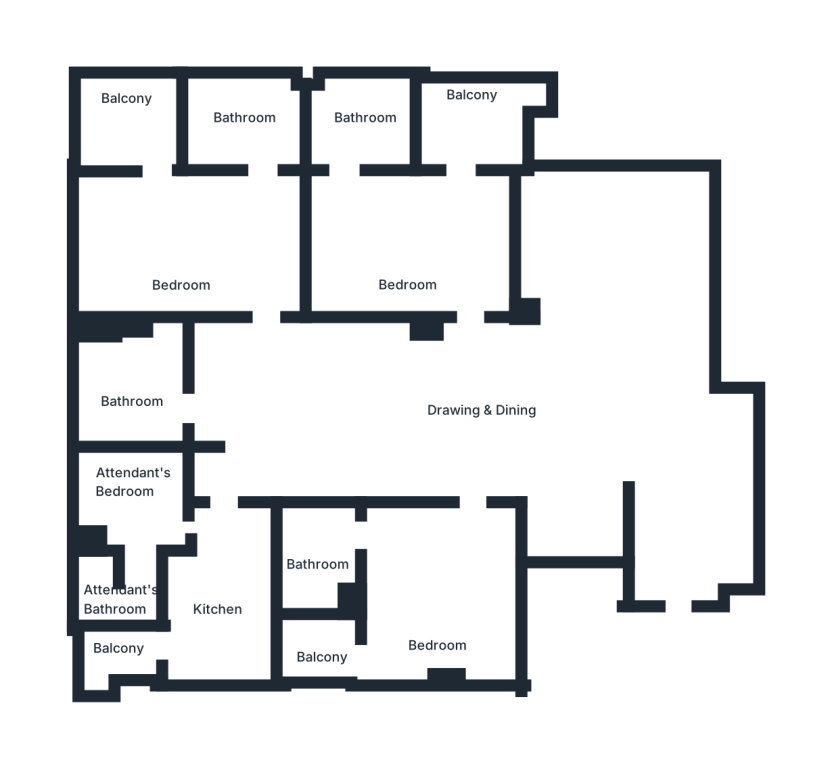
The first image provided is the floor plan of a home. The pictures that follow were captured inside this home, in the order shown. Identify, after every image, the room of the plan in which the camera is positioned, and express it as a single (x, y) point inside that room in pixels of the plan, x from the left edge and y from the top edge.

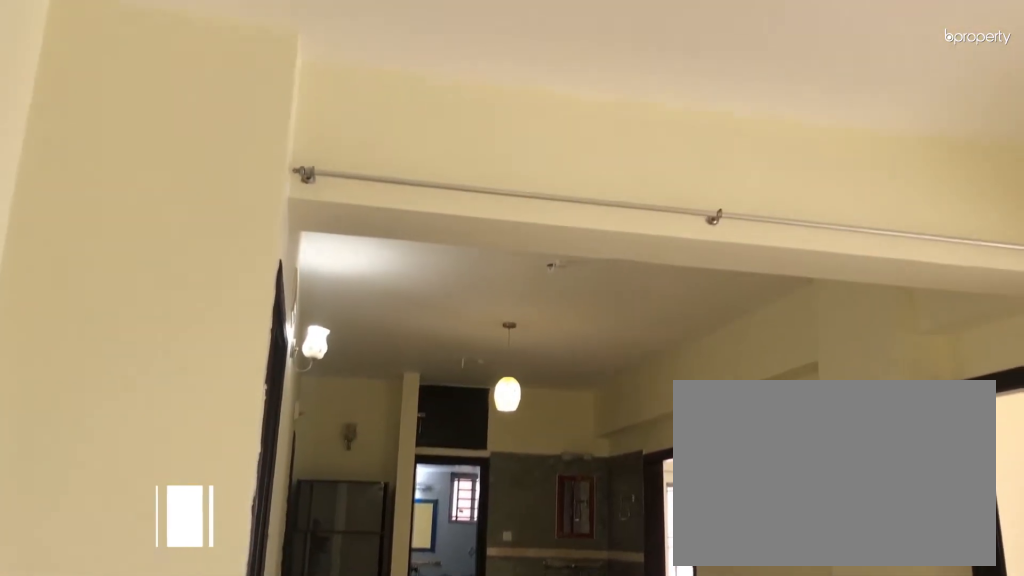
(524, 423)
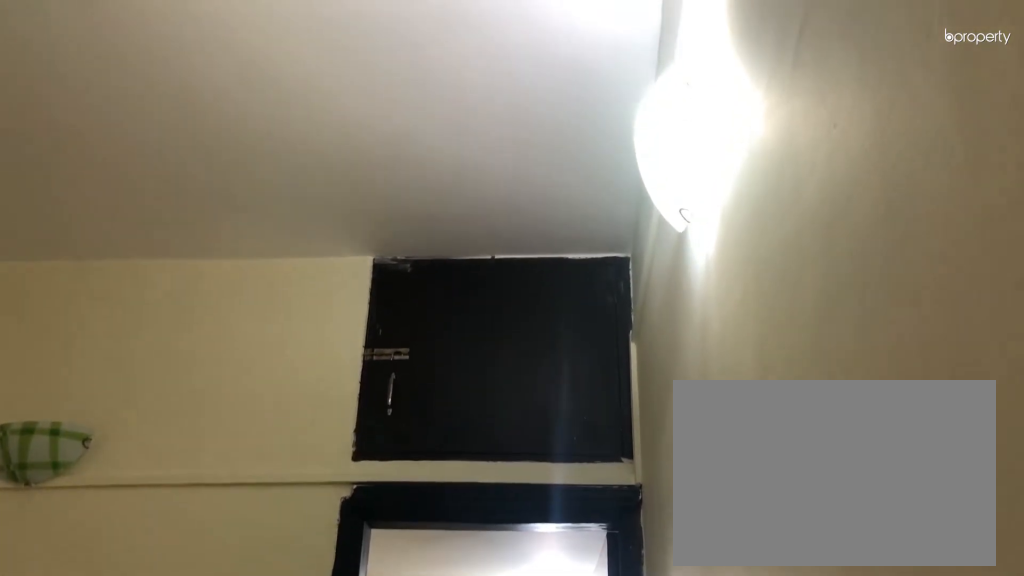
(433, 583)
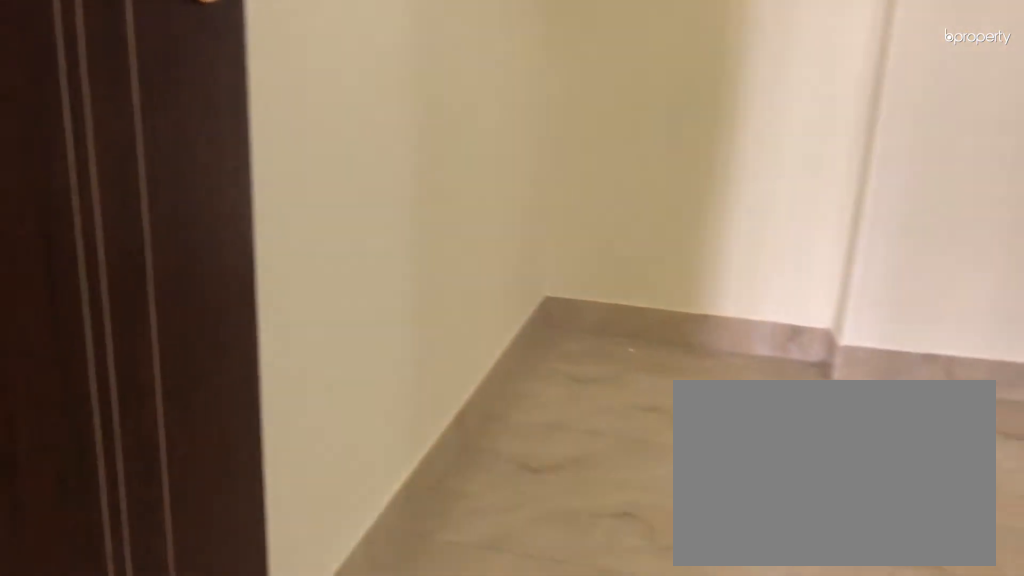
(433, 583)
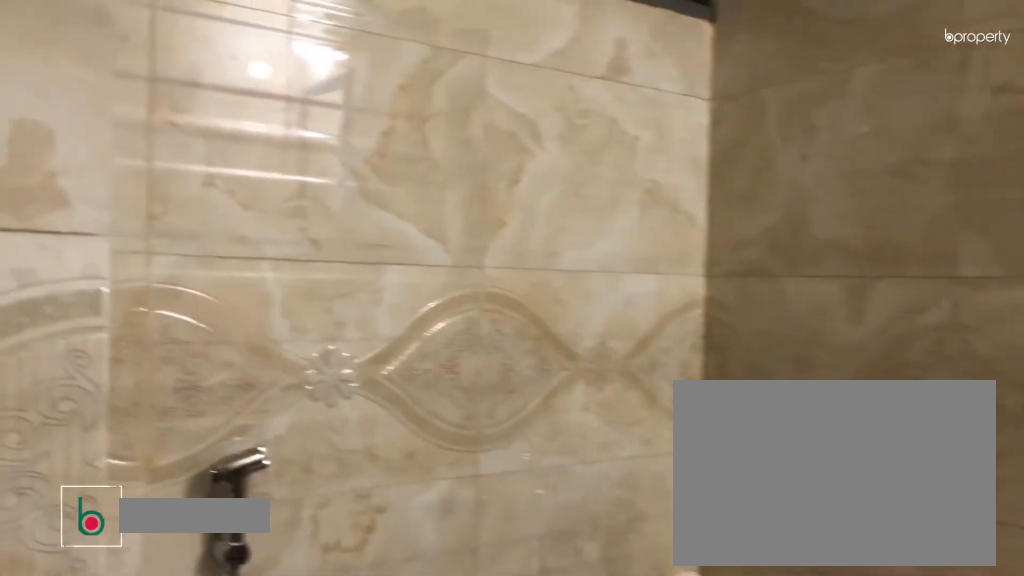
(317, 568)
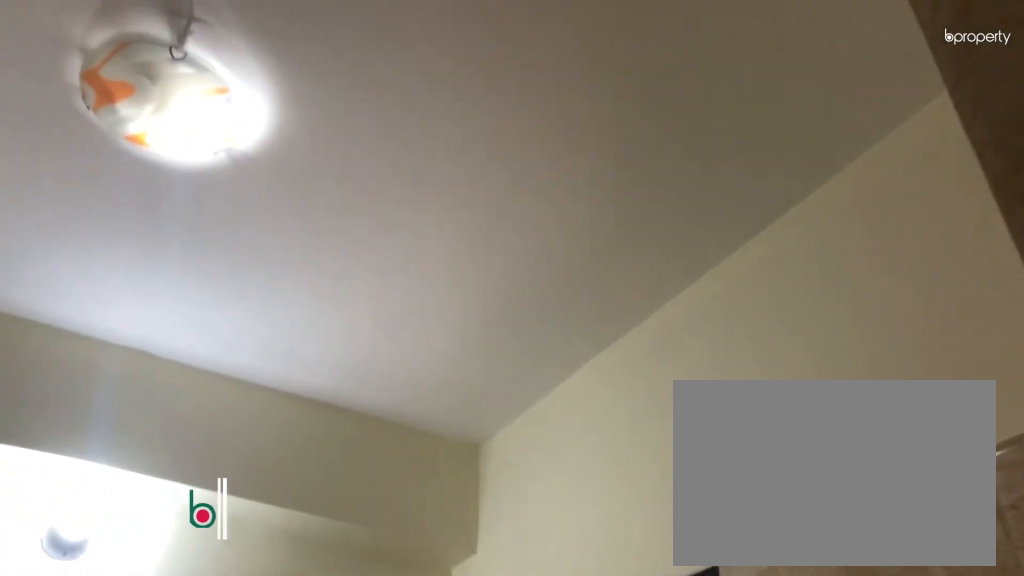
(225, 602)
